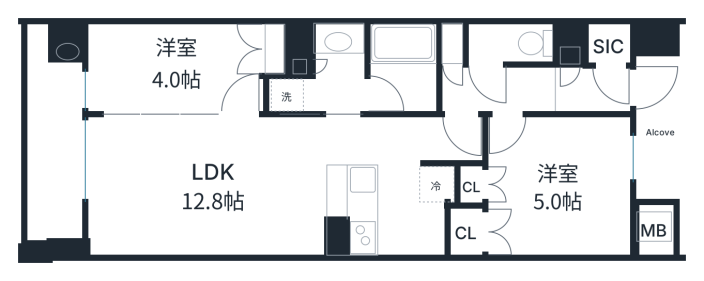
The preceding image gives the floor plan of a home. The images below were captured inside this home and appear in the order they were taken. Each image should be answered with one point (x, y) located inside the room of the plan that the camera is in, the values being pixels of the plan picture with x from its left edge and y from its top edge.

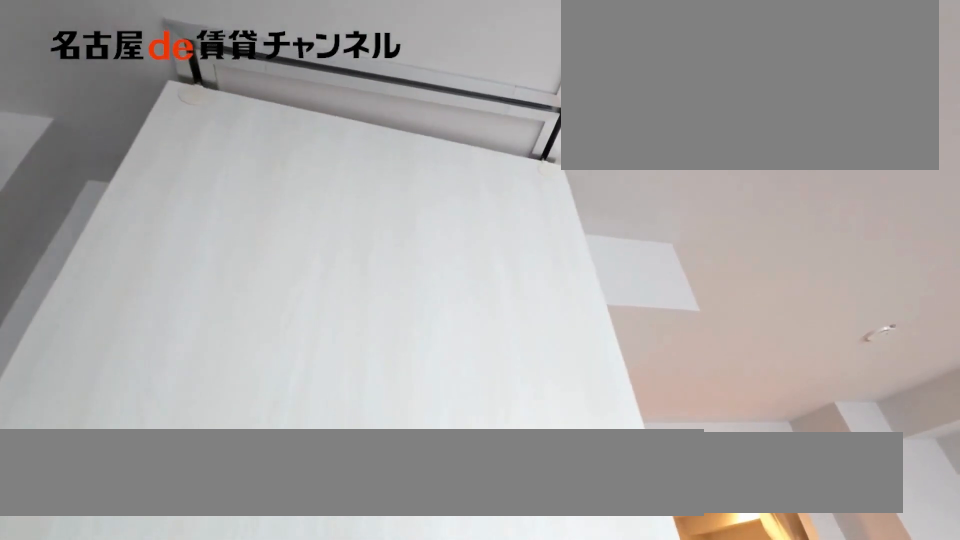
(172, 70)
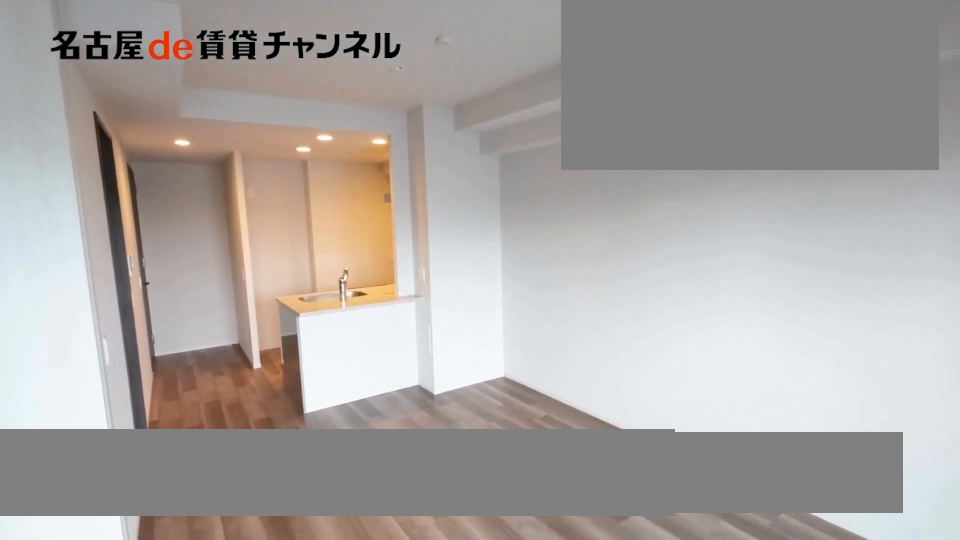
(203, 184)
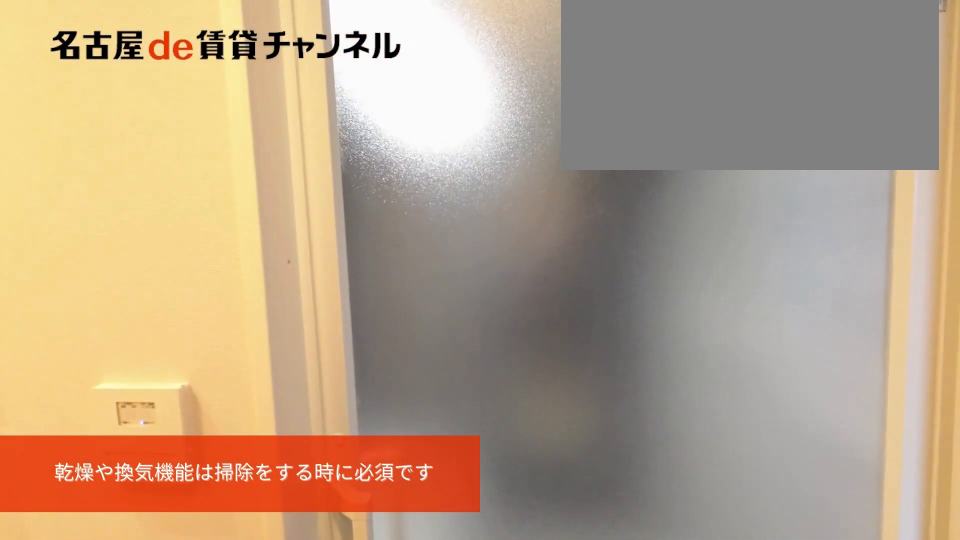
(319, 74)
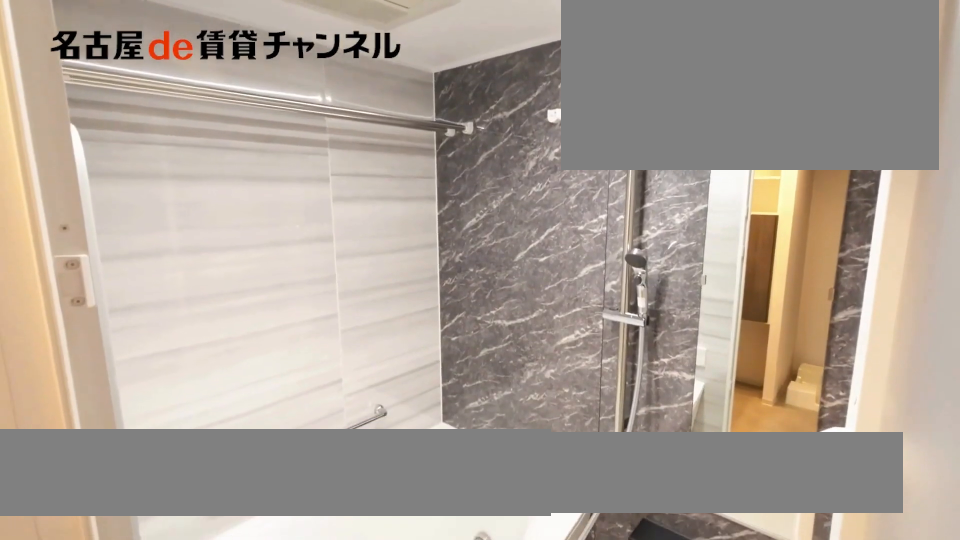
(401, 70)
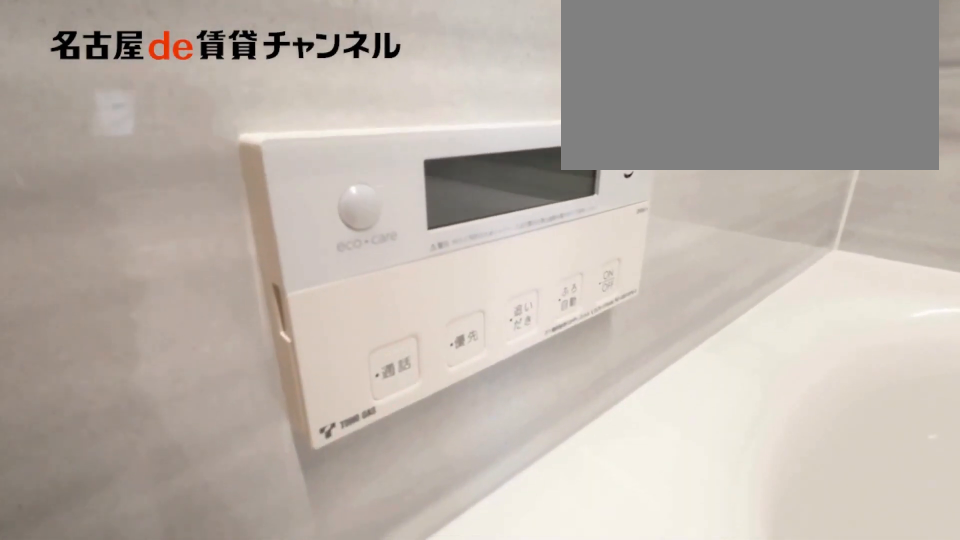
(401, 70)
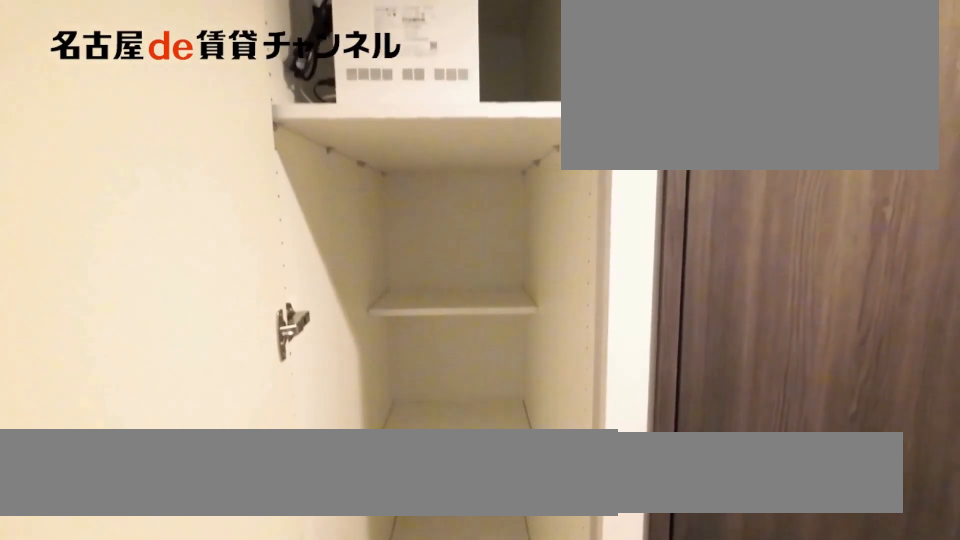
(452, 45)
